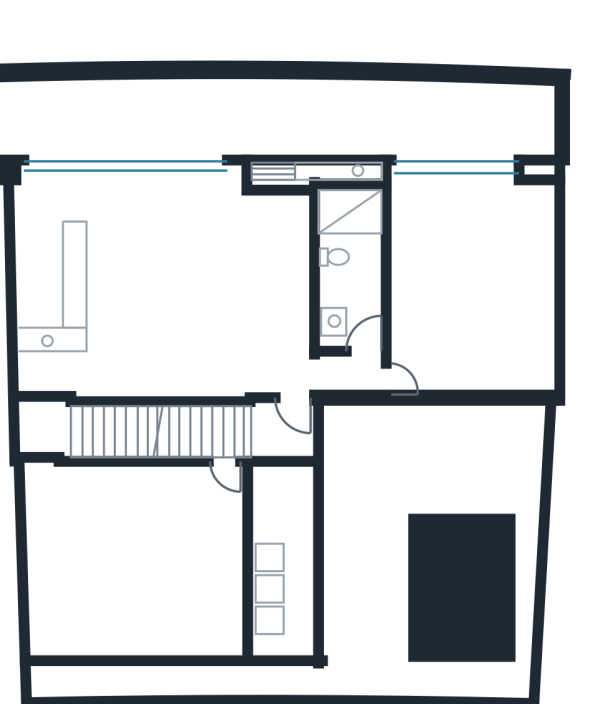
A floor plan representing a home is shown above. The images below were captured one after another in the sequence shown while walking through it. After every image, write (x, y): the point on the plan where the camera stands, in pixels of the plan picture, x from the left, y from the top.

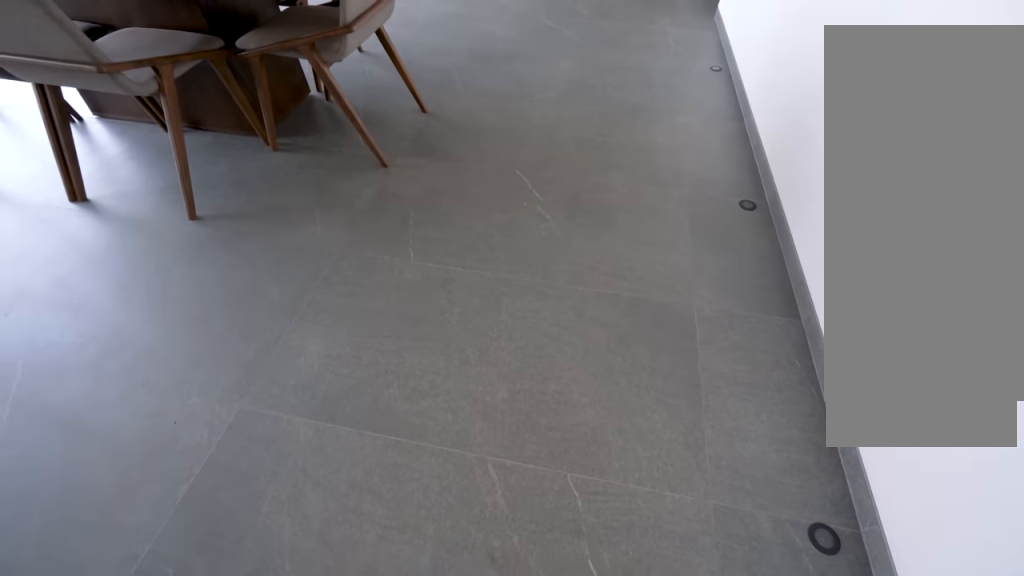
(155, 267)
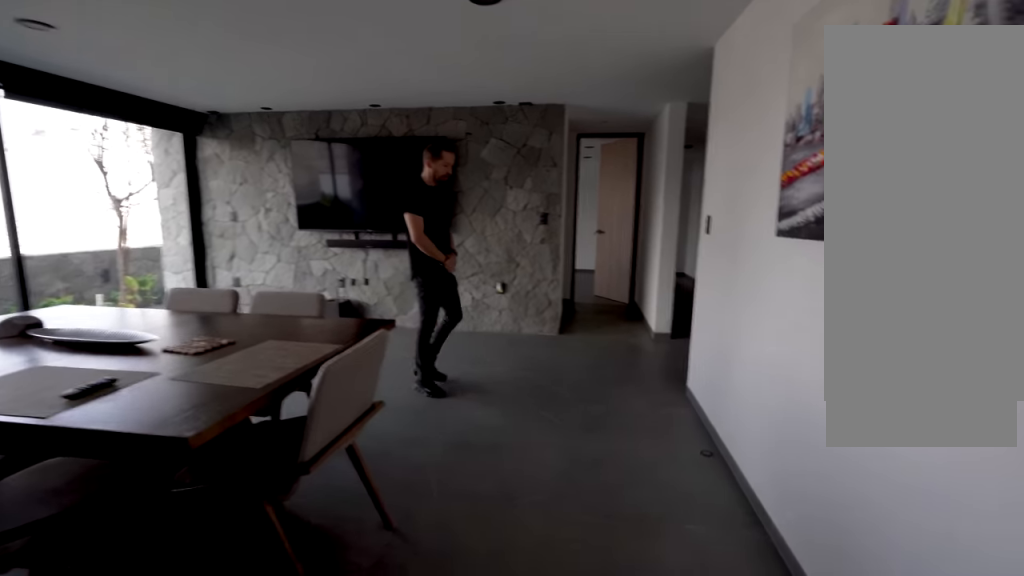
(153, 352)
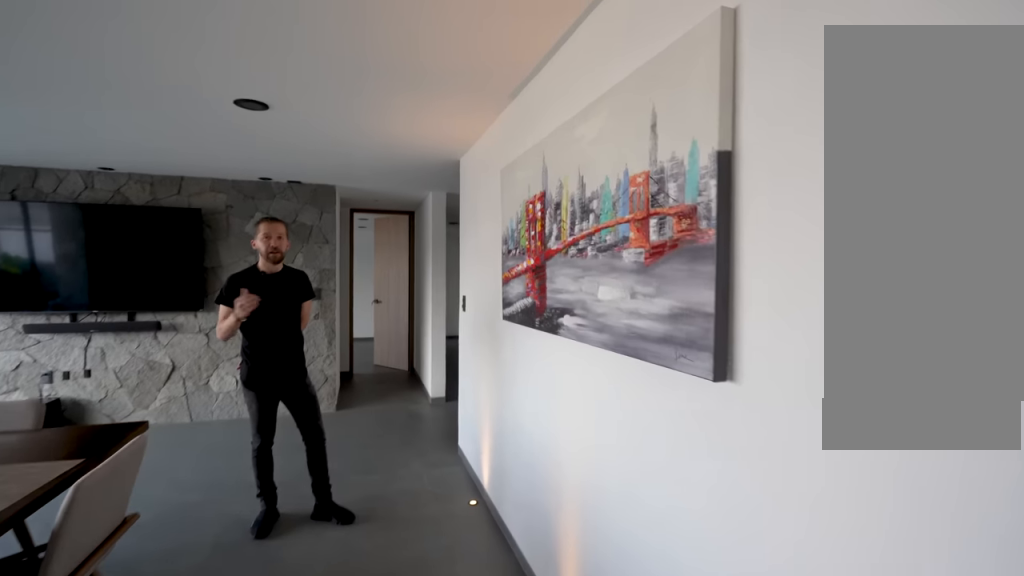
(82, 376)
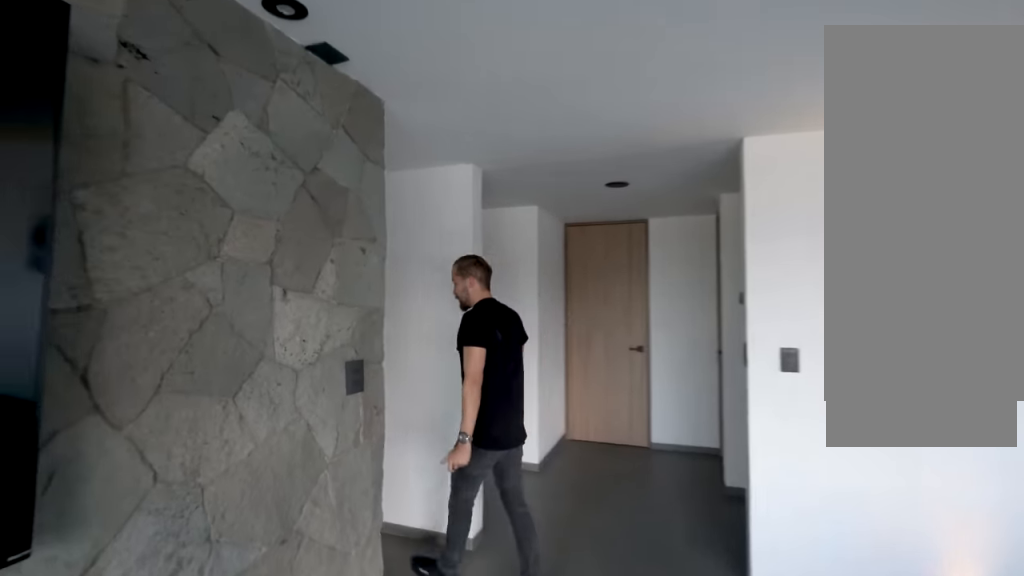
(206, 225)
